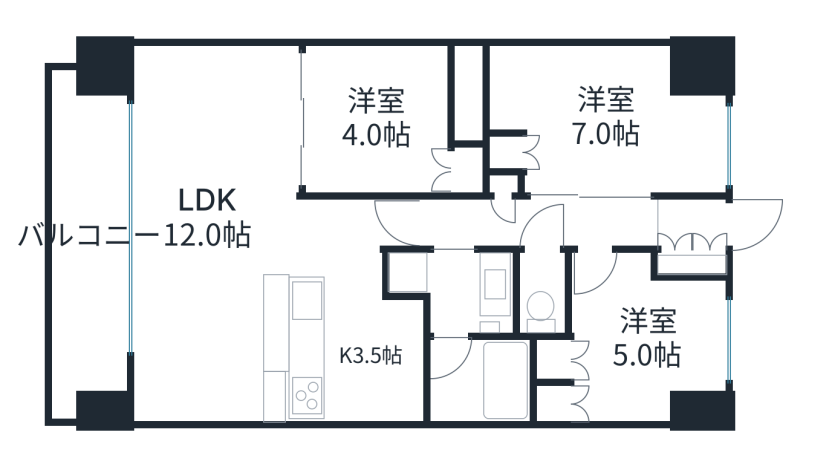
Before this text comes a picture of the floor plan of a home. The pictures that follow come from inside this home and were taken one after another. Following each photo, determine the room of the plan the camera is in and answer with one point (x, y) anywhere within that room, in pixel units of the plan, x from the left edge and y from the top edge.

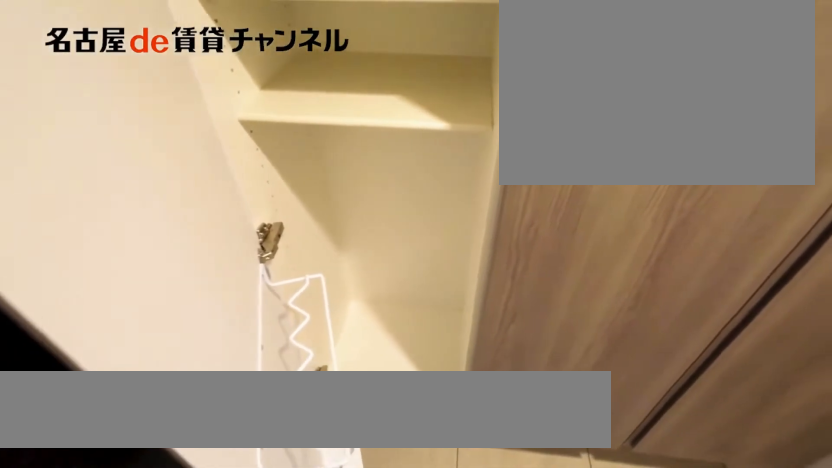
(692, 265)
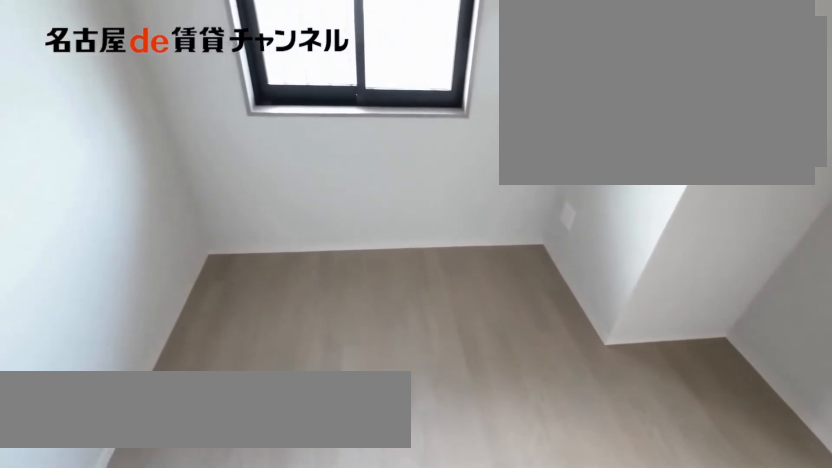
(647, 341)
